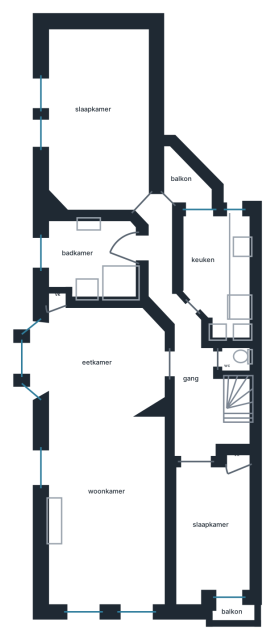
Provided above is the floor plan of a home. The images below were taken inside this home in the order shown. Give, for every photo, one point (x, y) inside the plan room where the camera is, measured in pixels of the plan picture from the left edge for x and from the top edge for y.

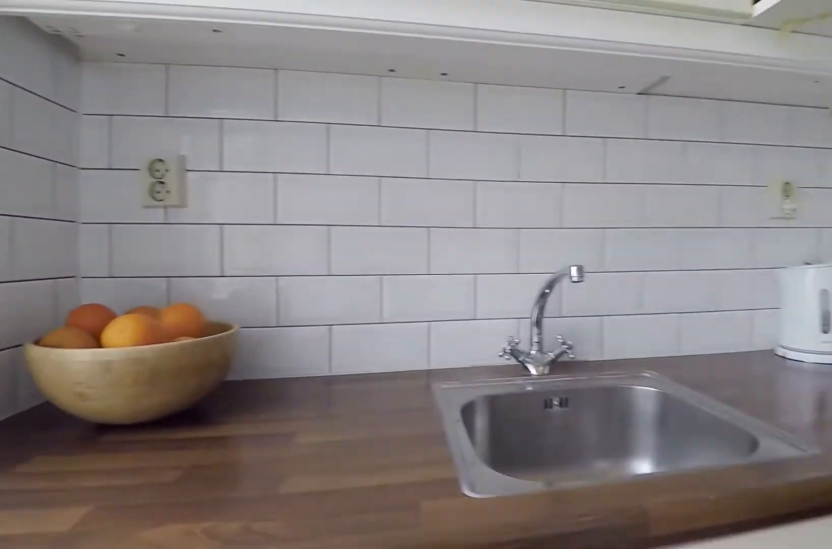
(218, 263)
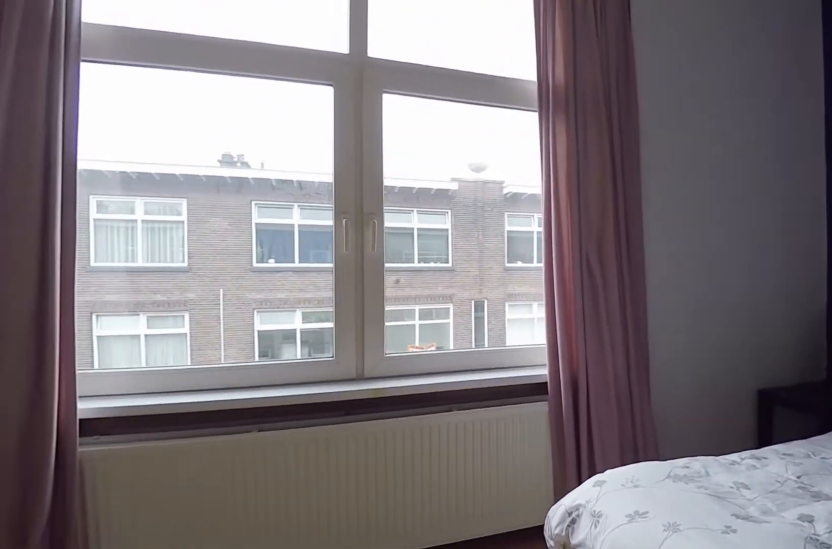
(98, 117)
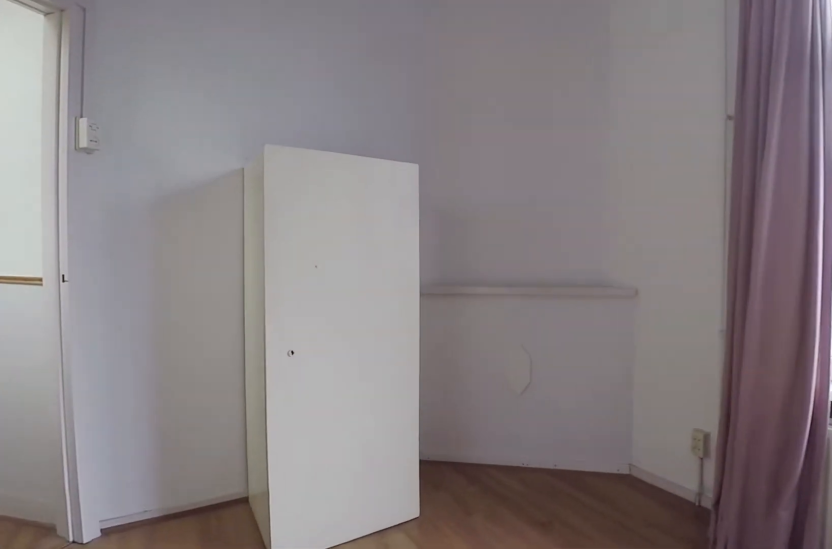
(98, 117)
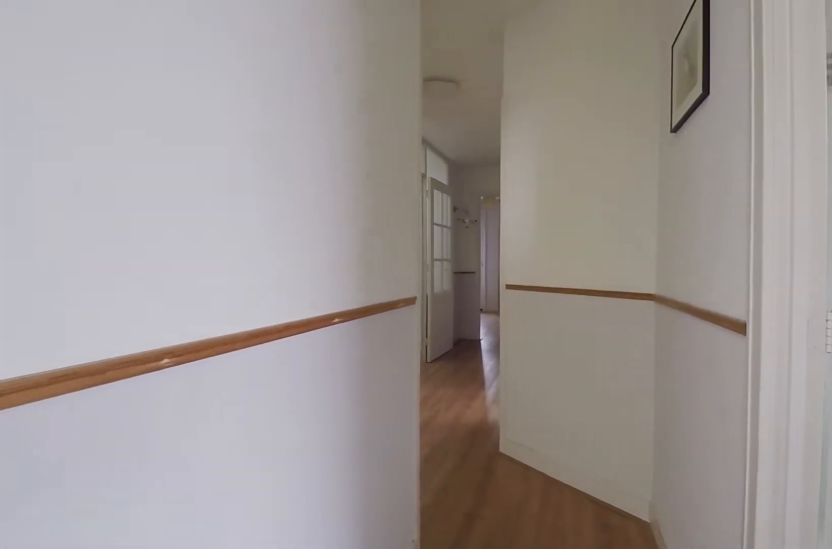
(237, 399)
